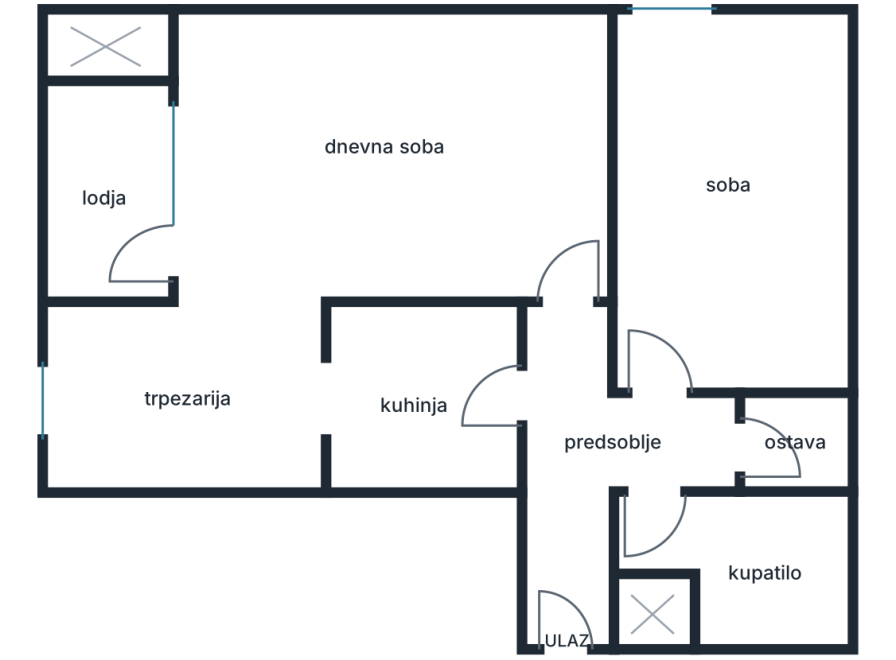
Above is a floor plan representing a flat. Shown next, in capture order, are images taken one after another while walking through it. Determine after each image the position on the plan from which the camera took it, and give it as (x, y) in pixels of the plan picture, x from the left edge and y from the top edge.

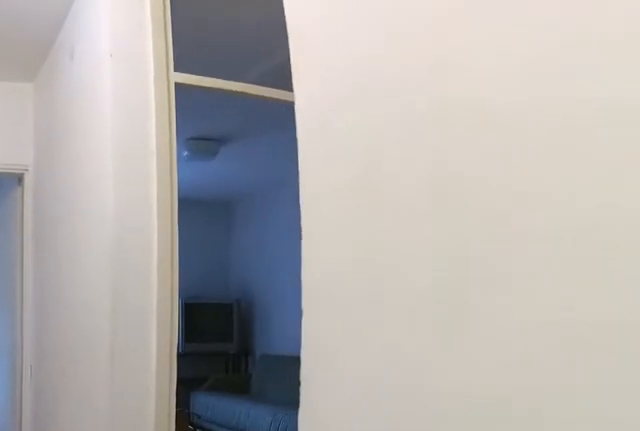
(577, 556)
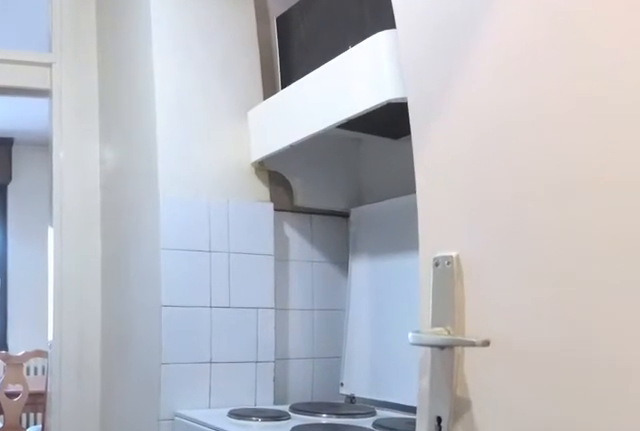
(549, 427)
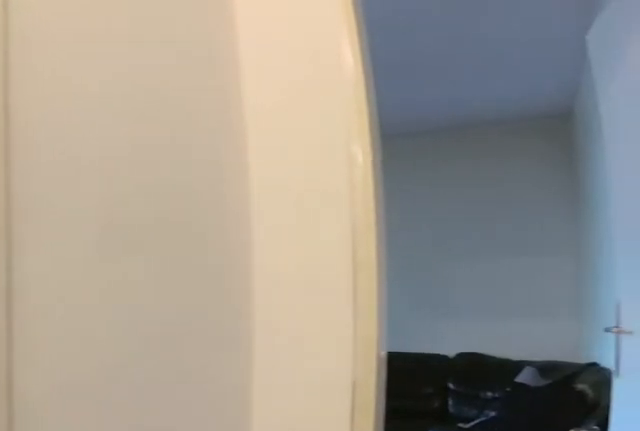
(565, 454)
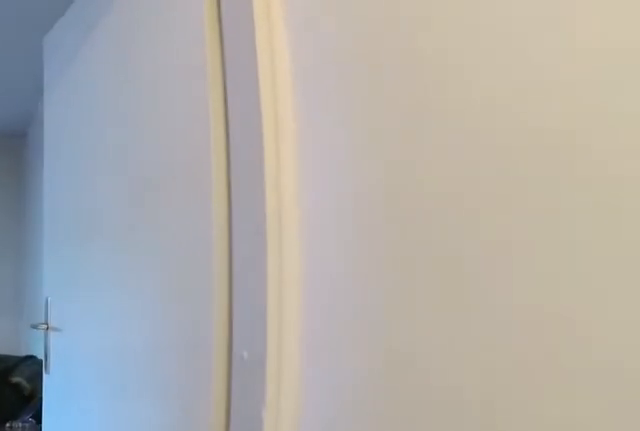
(564, 392)
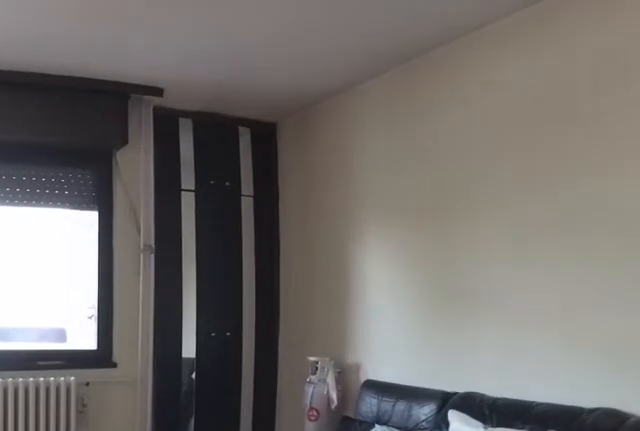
(451, 235)
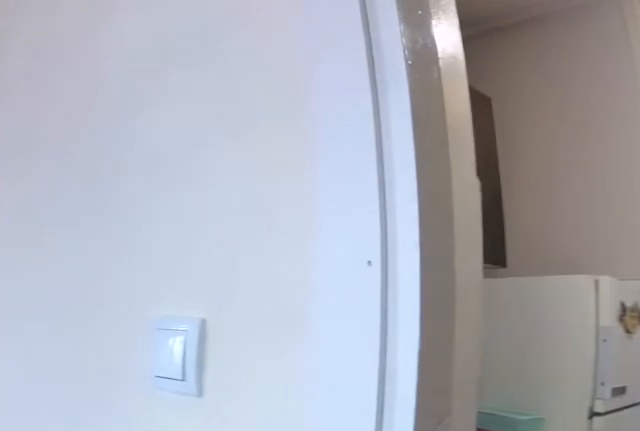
(278, 430)
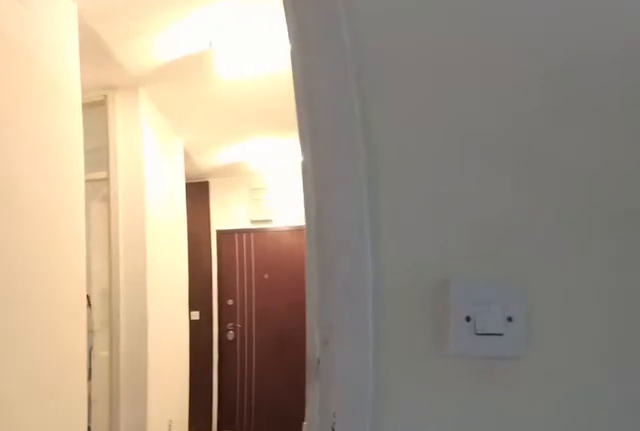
(564, 244)
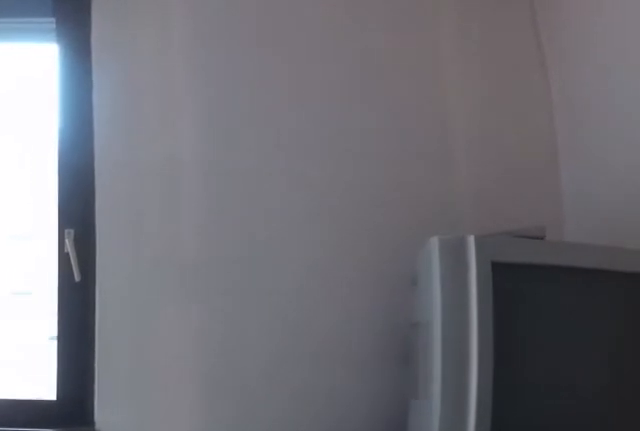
(676, 163)
